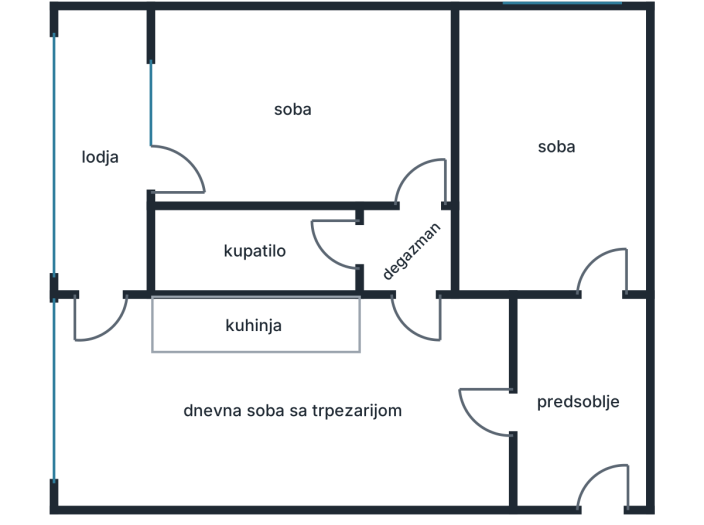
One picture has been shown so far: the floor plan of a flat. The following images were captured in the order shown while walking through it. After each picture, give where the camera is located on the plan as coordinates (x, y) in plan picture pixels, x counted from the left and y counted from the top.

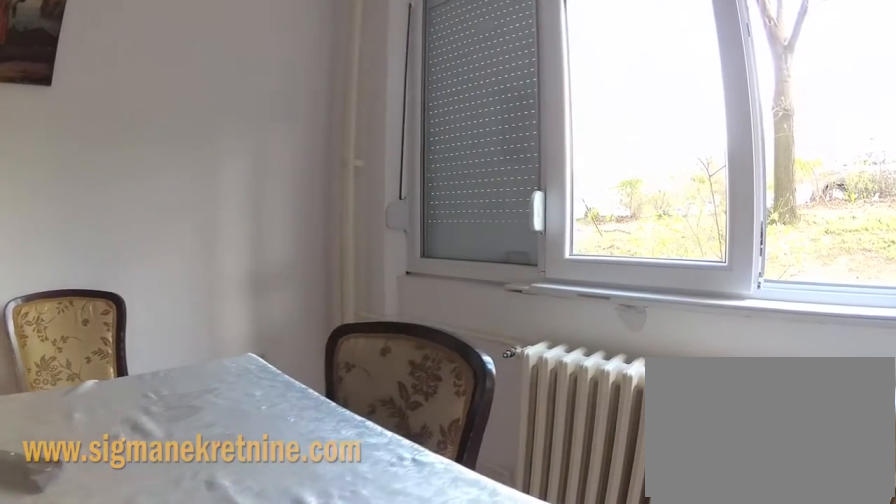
(175, 406)
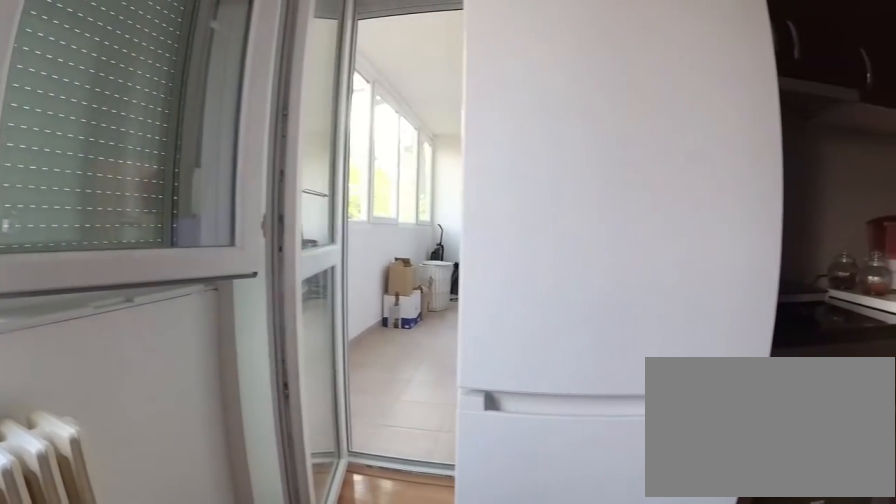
(84, 448)
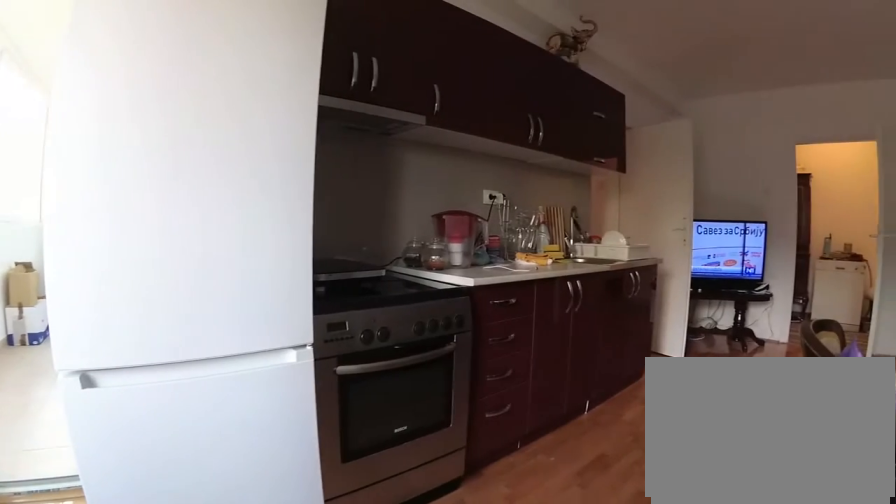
(60, 447)
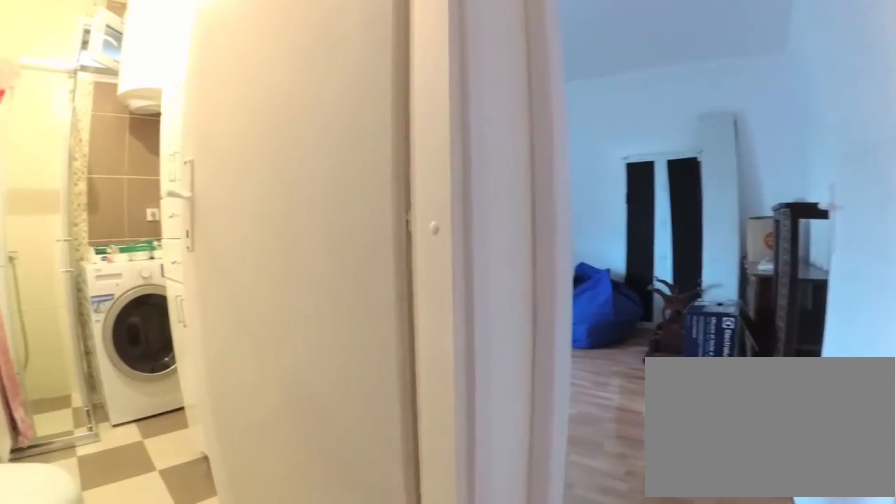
(399, 282)
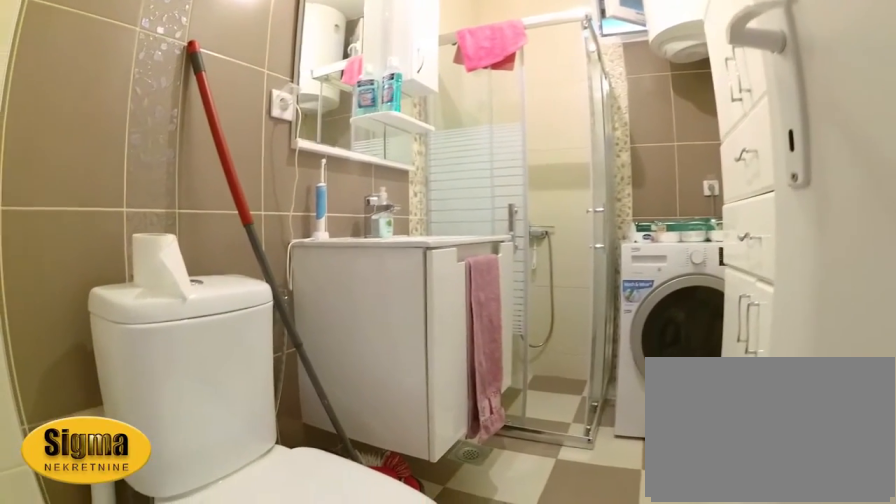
(376, 251)
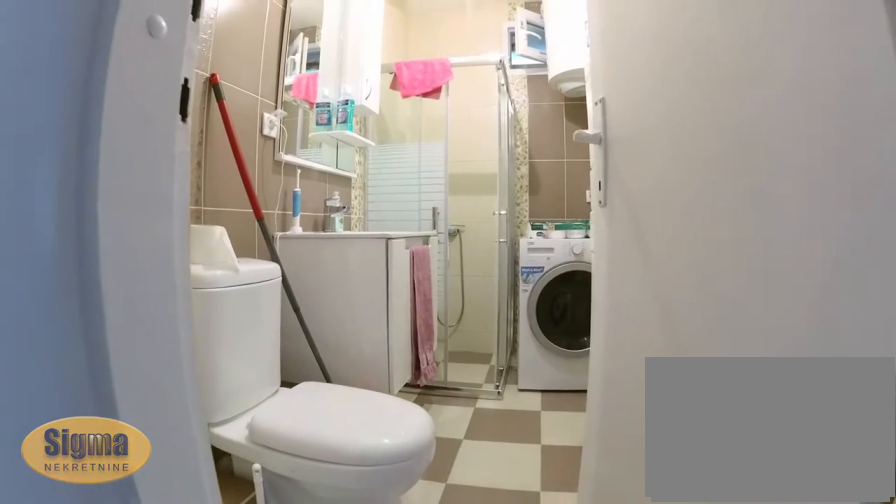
(388, 269)
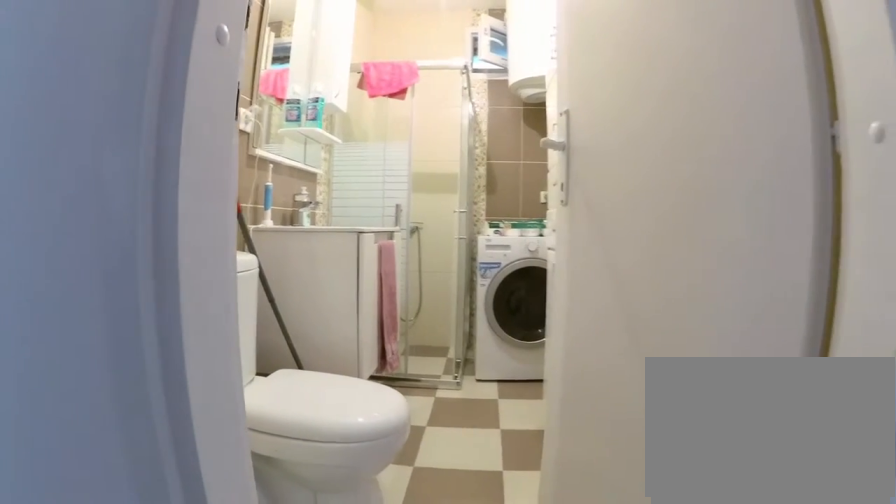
(395, 276)
